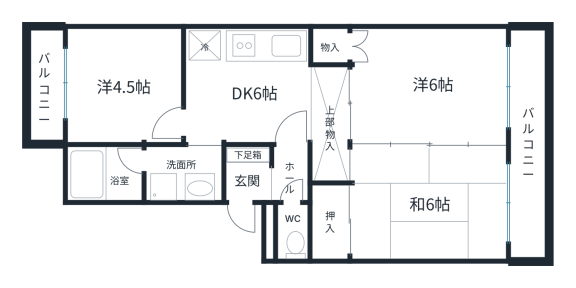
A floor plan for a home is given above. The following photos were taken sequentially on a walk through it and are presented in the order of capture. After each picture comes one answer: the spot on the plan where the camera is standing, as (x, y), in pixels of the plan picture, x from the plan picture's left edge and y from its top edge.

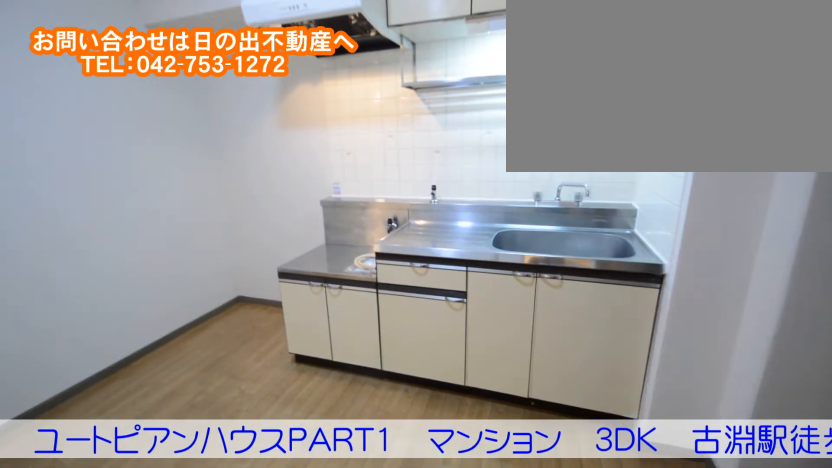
(264, 128)
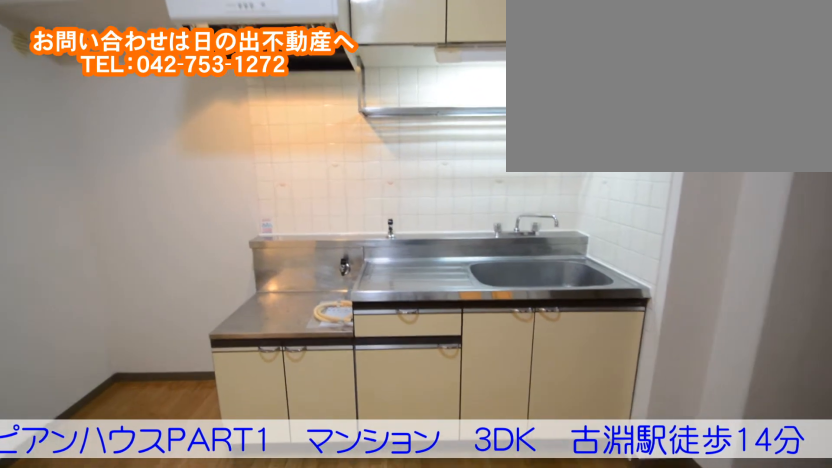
(262, 128)
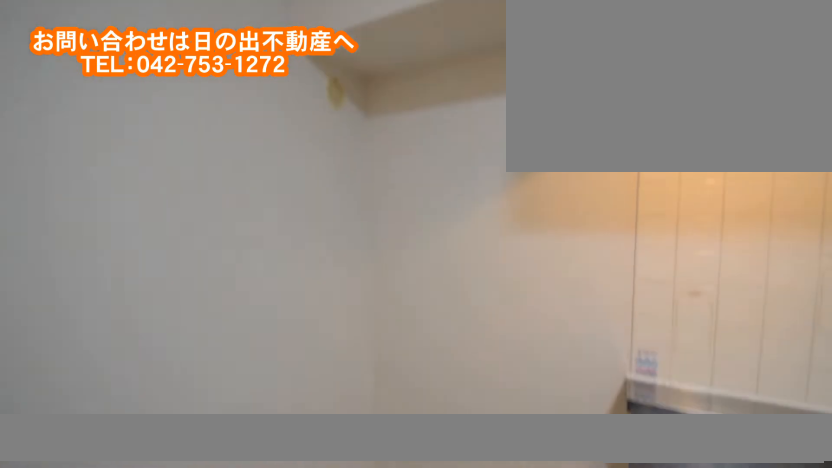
(265, 128)
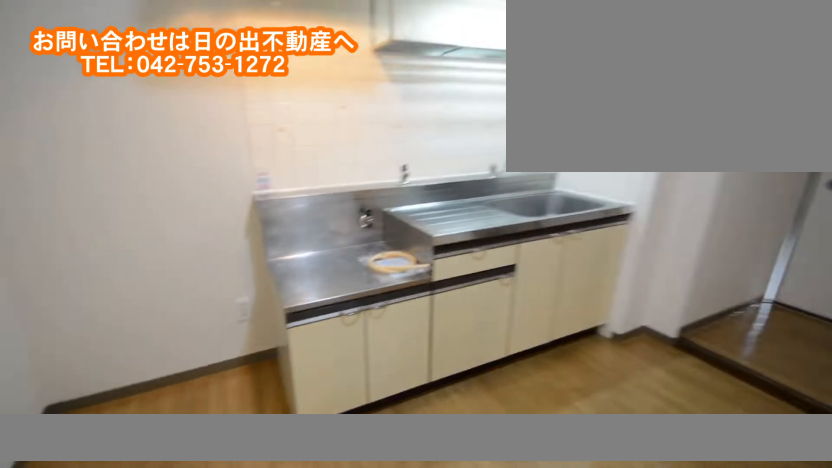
(265, 128)
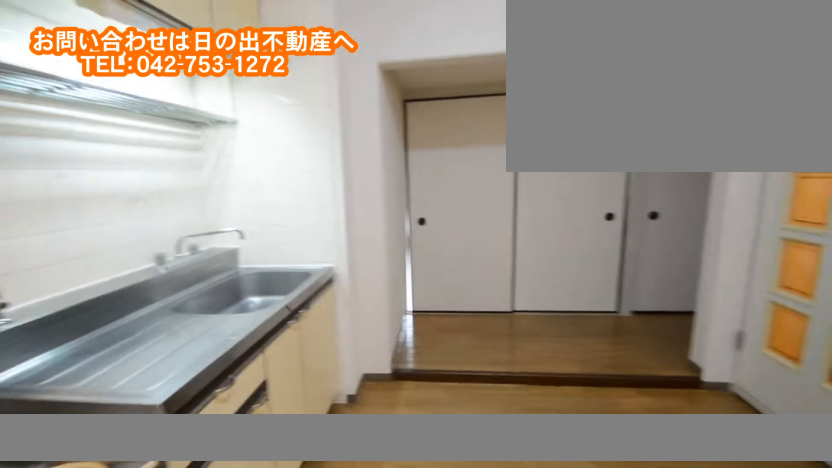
(276, 130)
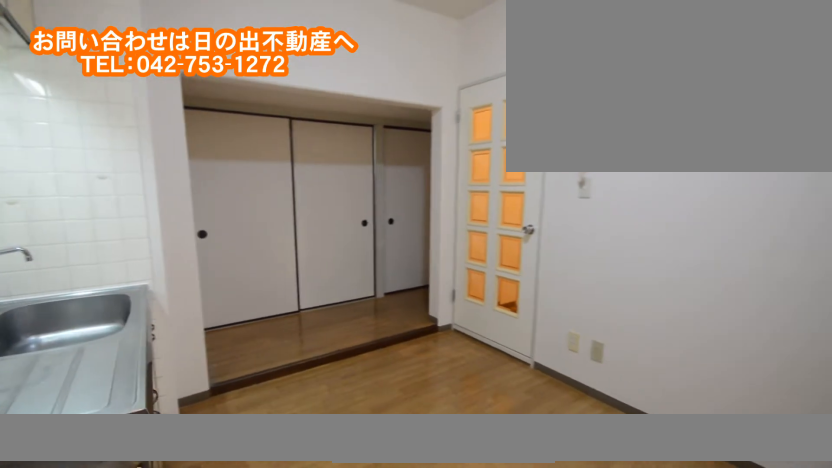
(264, 124)
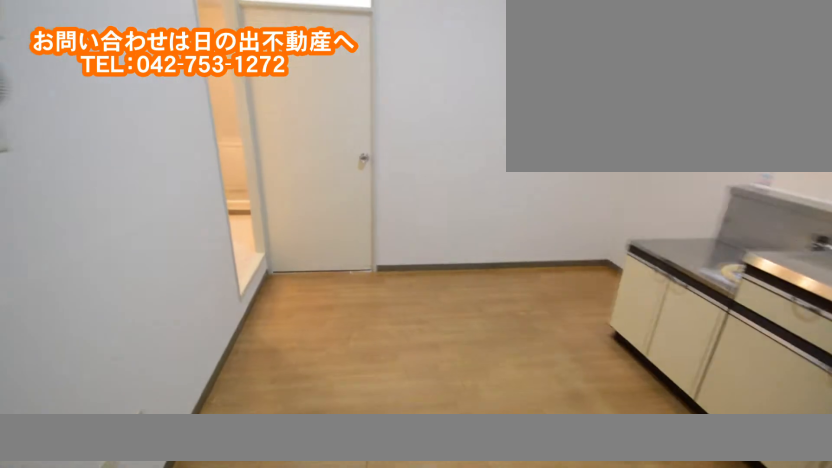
(274, 128)
